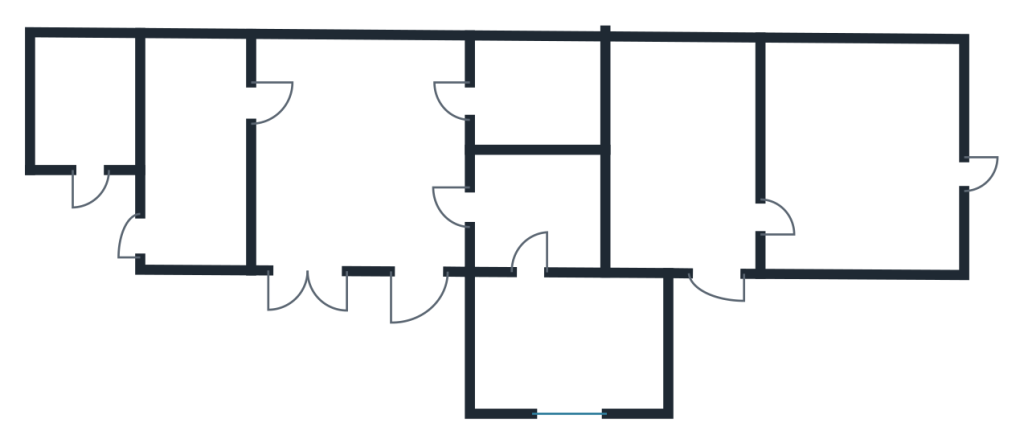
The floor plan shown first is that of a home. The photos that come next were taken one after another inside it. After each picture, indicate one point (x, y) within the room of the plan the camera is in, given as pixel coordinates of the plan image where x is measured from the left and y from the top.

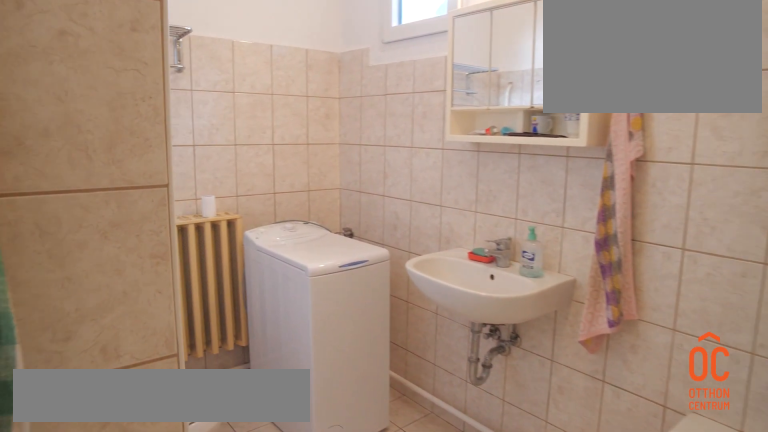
(202, 157)
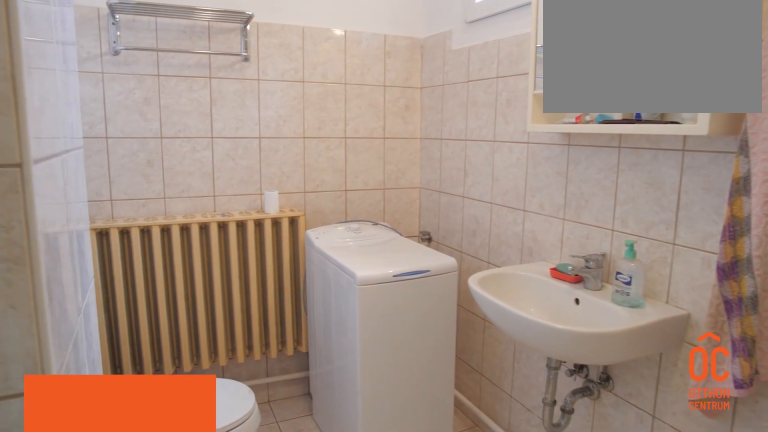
(202, 152)
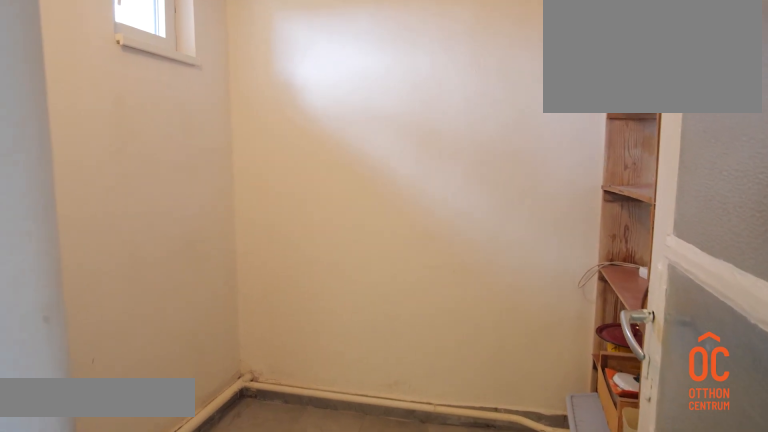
(540, 99)
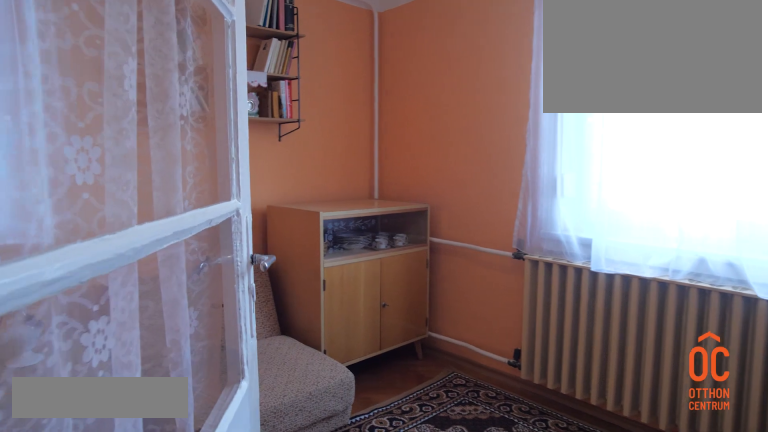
(569, 345)
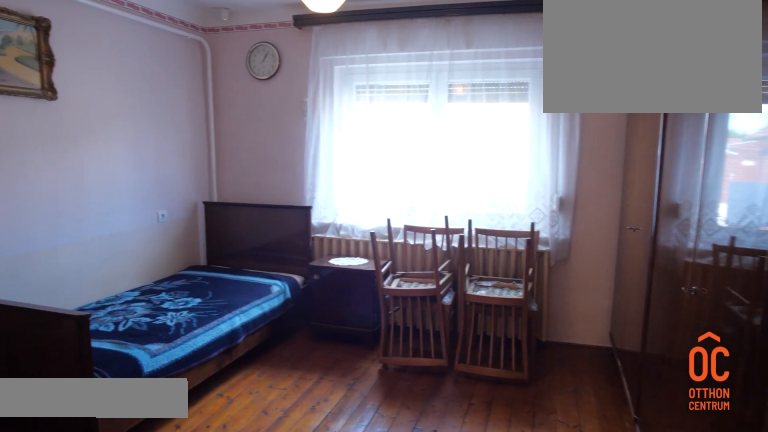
(863, 162)
